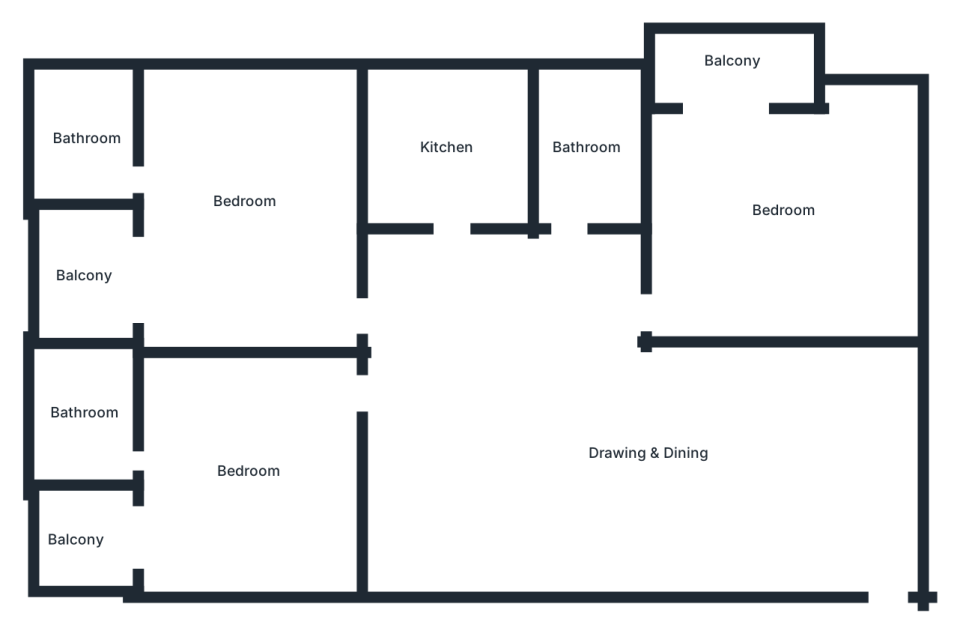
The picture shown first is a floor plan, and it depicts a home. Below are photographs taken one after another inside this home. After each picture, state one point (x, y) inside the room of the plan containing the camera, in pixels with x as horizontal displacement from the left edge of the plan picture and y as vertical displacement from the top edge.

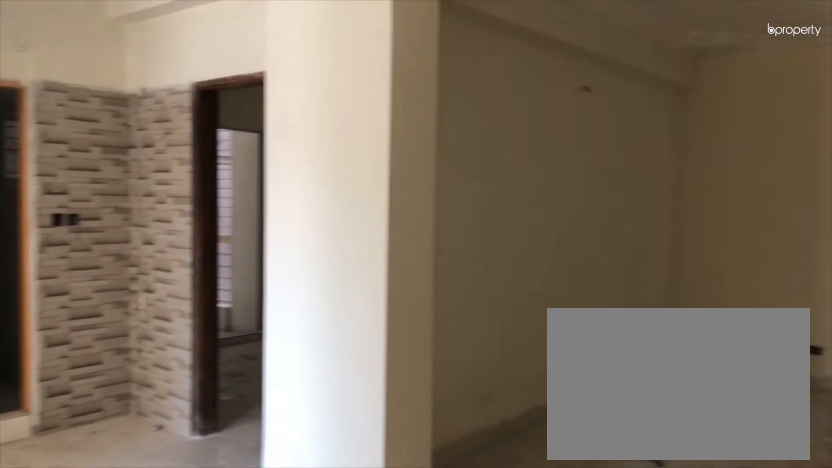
(646, 450)
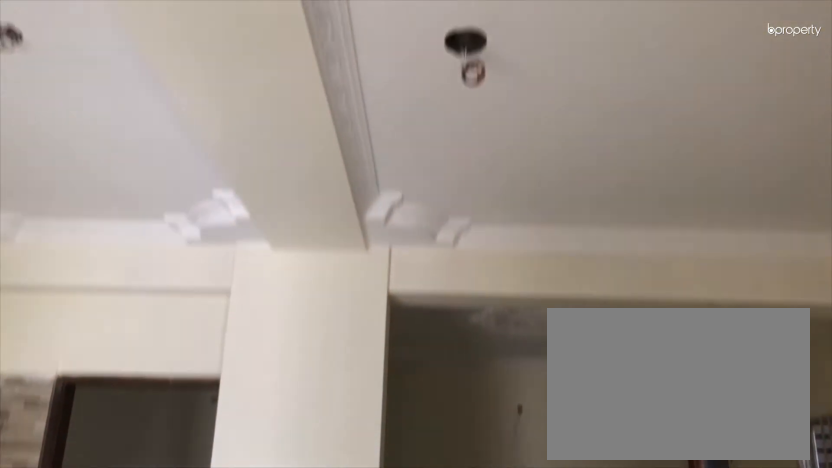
(647, 450)
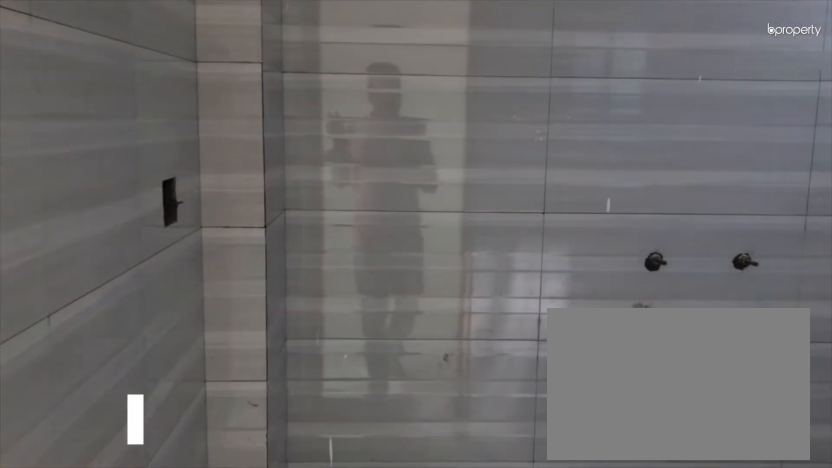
(90, 136)
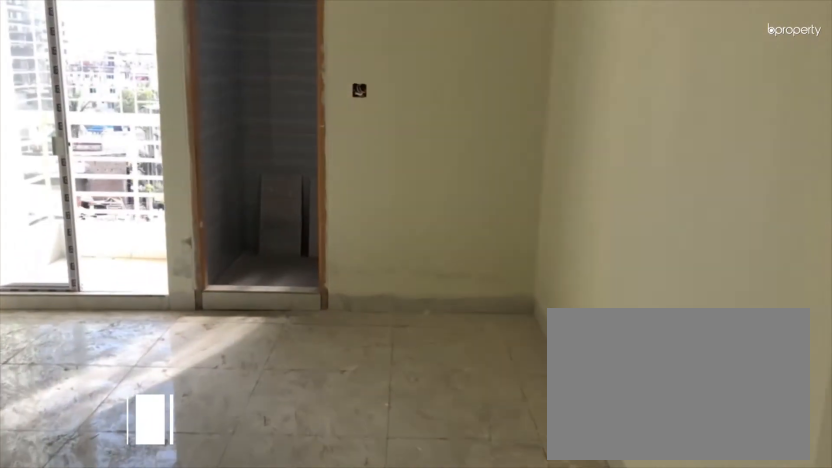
(247, 468)
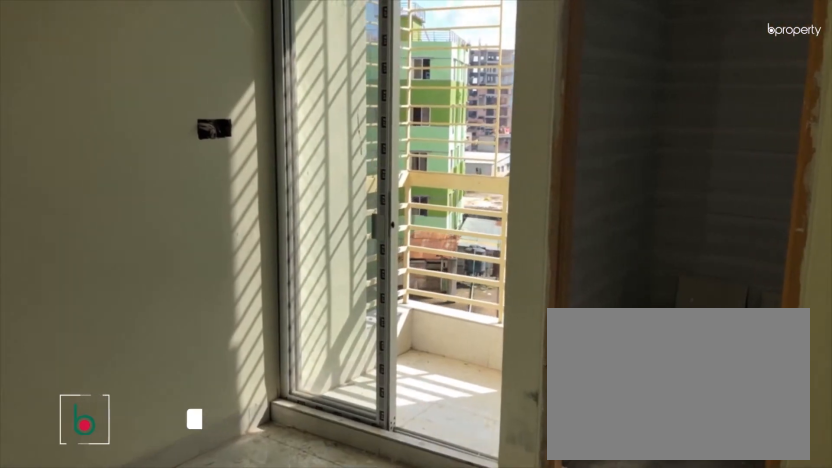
(247, 468)
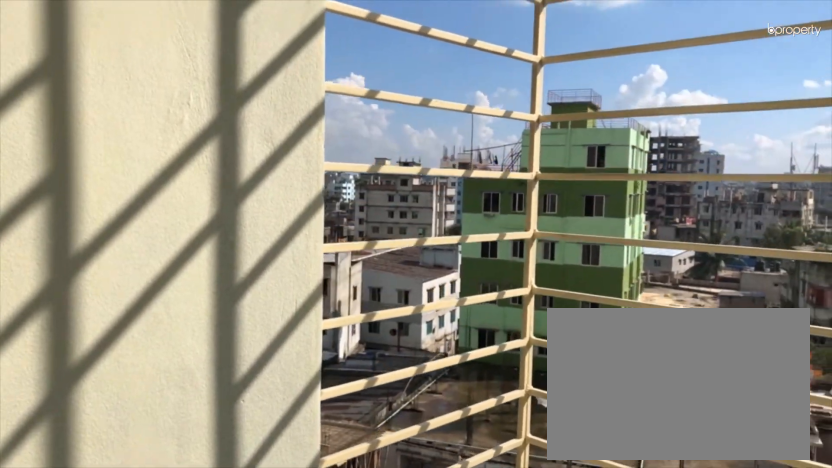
(76, 540)
